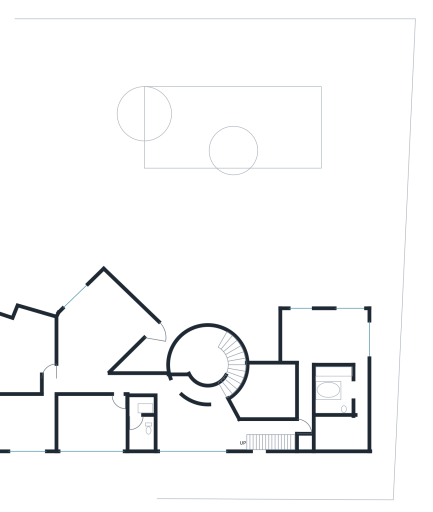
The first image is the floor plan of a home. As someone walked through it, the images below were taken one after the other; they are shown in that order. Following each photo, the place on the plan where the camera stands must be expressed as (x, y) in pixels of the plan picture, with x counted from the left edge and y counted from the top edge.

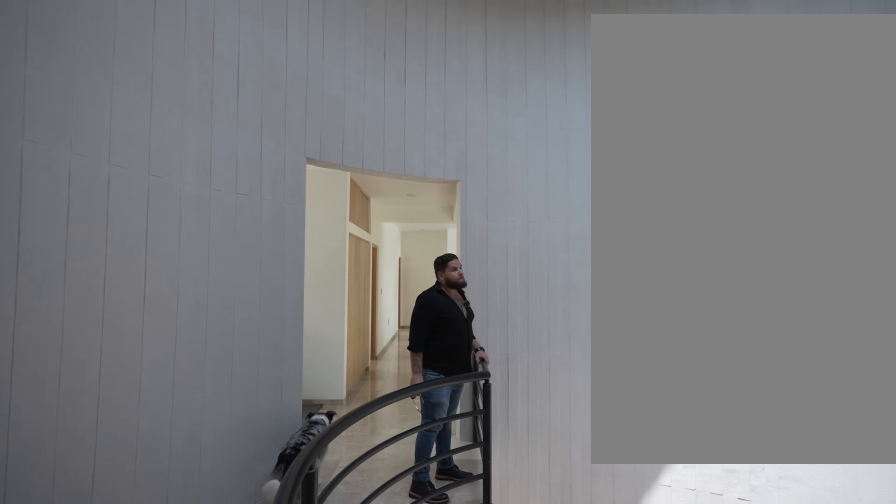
(223, 387)
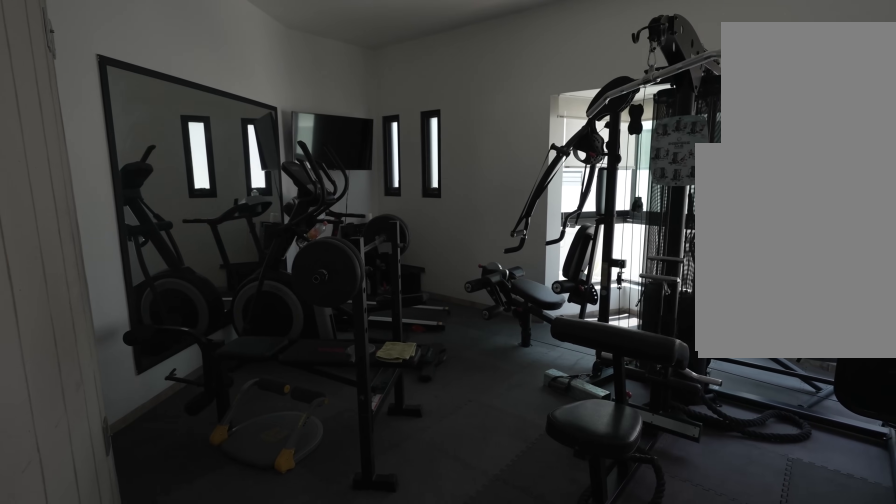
(181, 384)
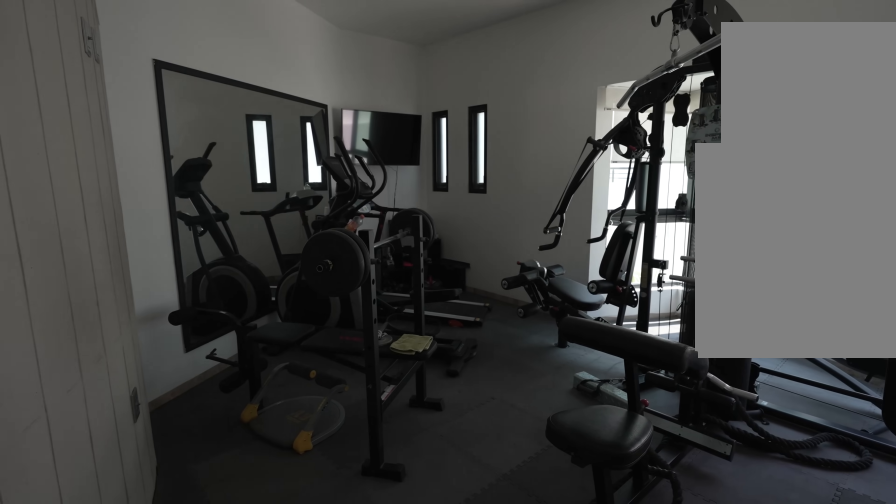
(182, 384)
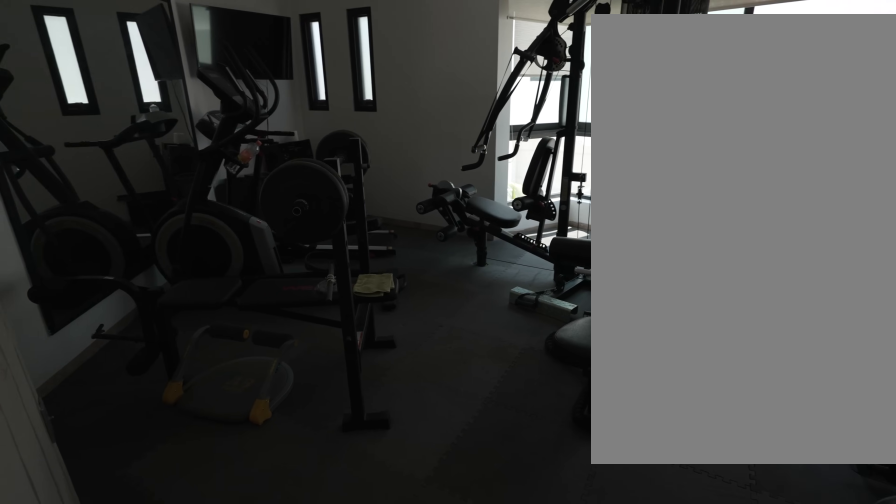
(177, 389)
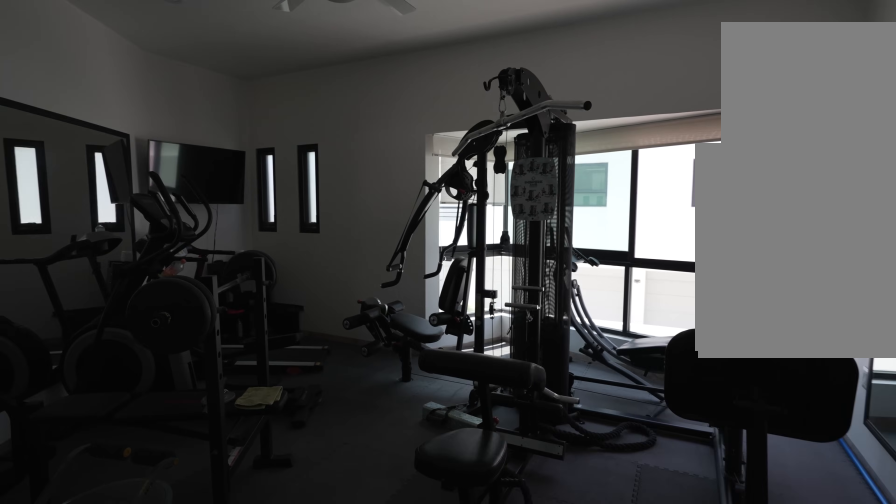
(174, 395)
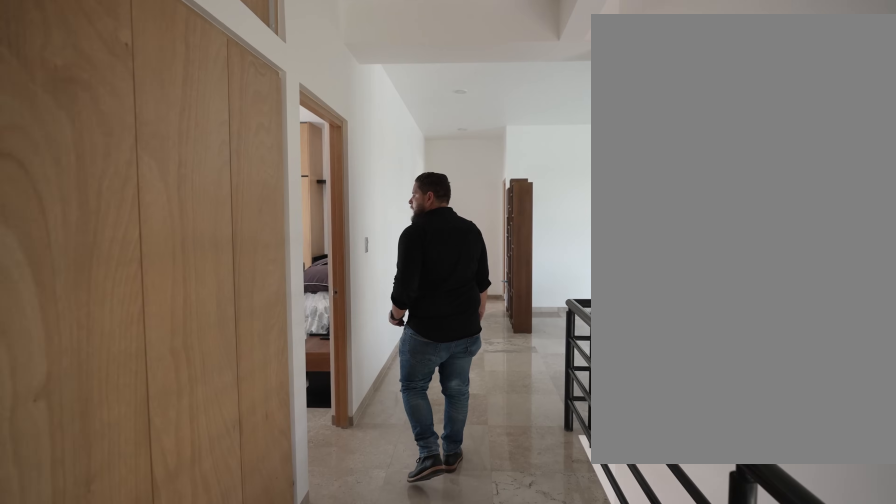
(174, 395)
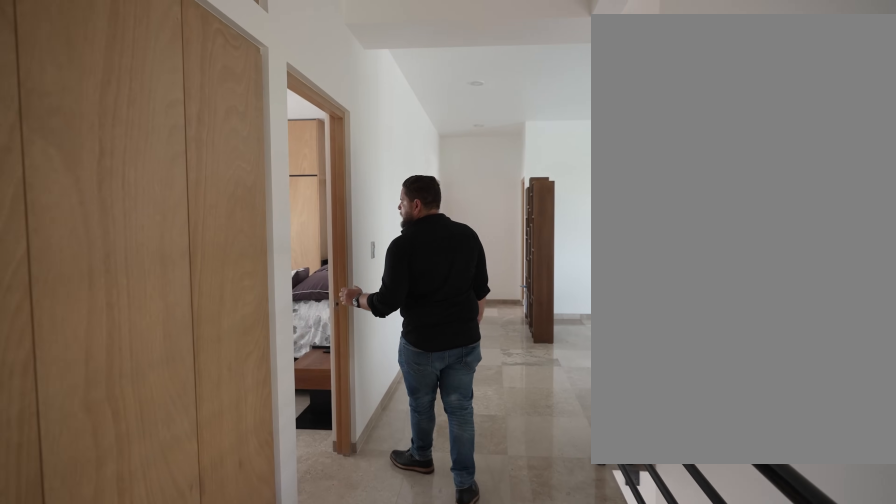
(174, 395)
